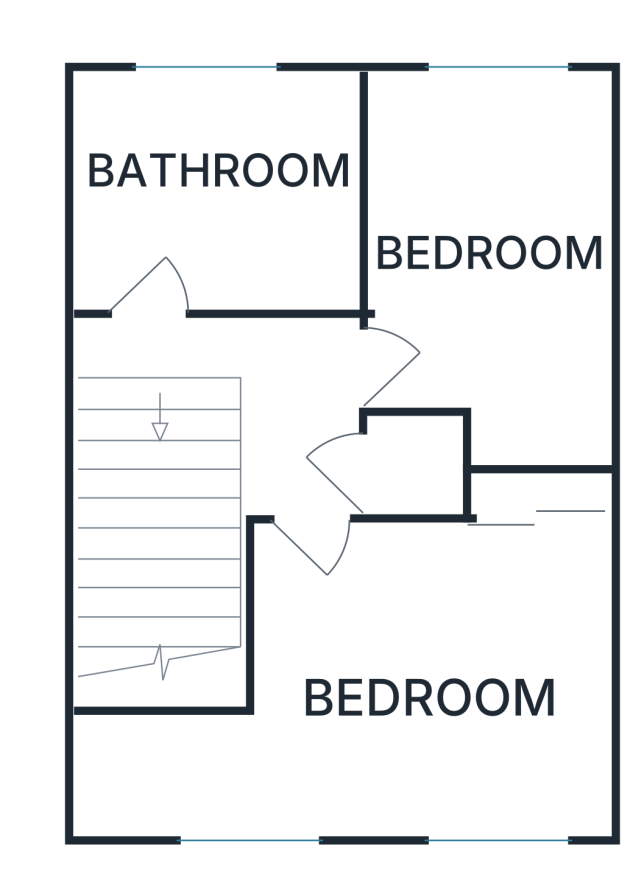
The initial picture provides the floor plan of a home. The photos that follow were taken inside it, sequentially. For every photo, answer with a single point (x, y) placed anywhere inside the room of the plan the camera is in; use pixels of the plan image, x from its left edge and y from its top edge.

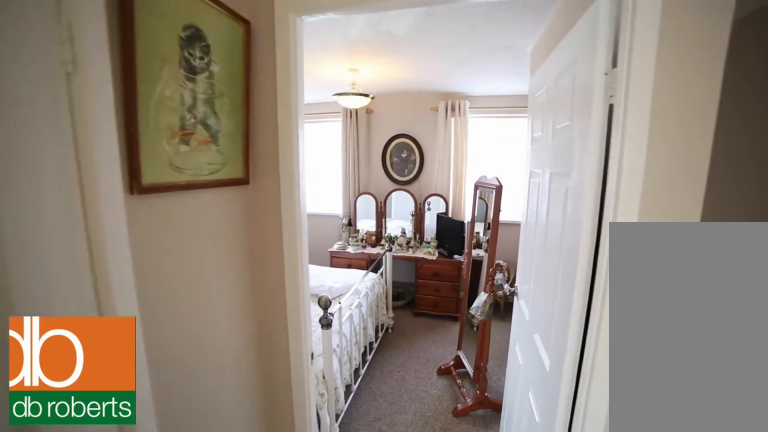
(250, 403)
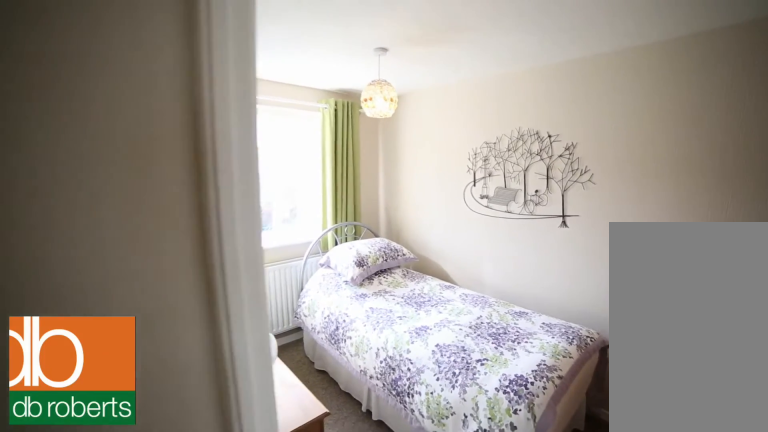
(491, 271)
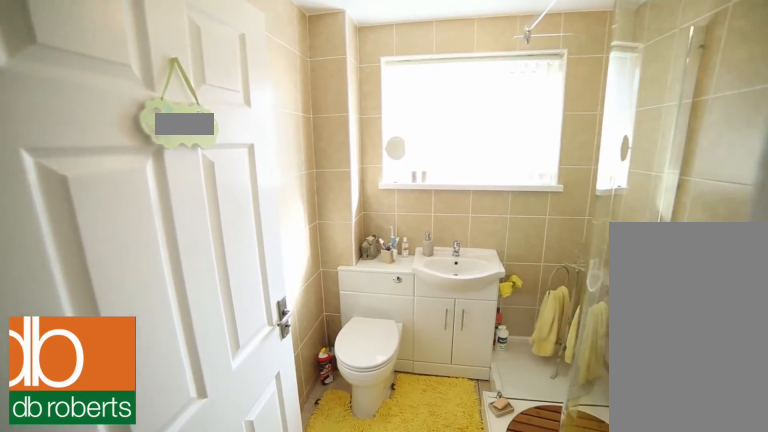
(219, 188)
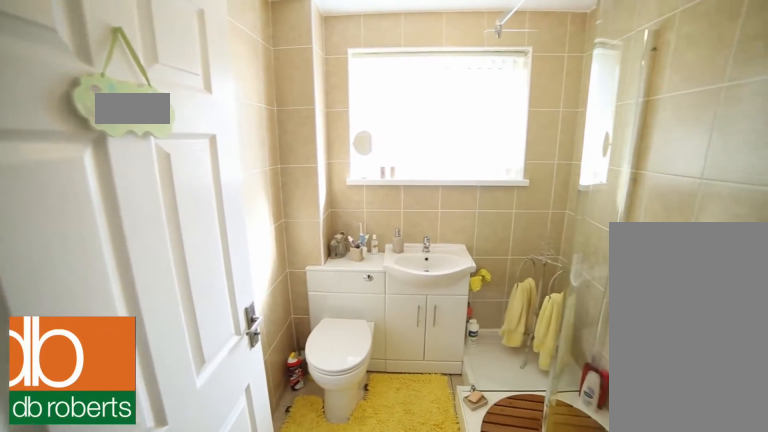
(219, 188)
